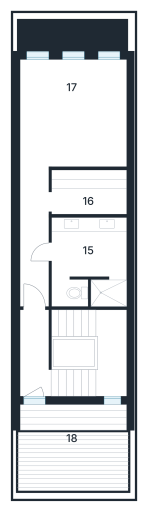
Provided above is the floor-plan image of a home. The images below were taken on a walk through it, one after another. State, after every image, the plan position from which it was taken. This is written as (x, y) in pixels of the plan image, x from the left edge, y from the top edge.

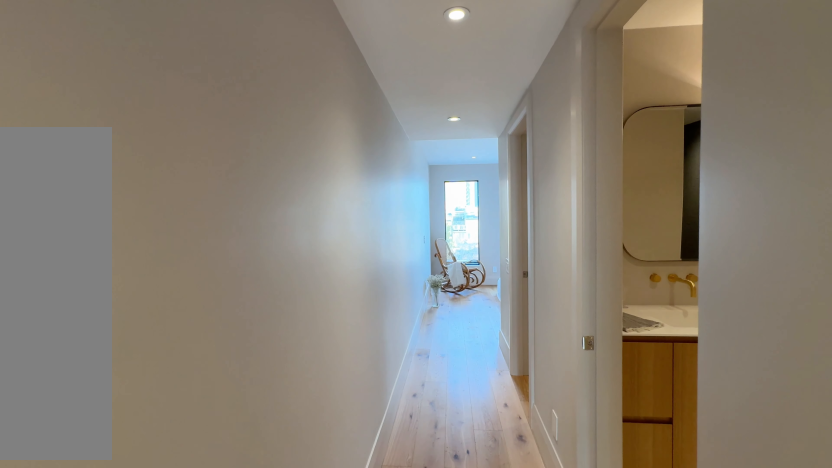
(35, 301)
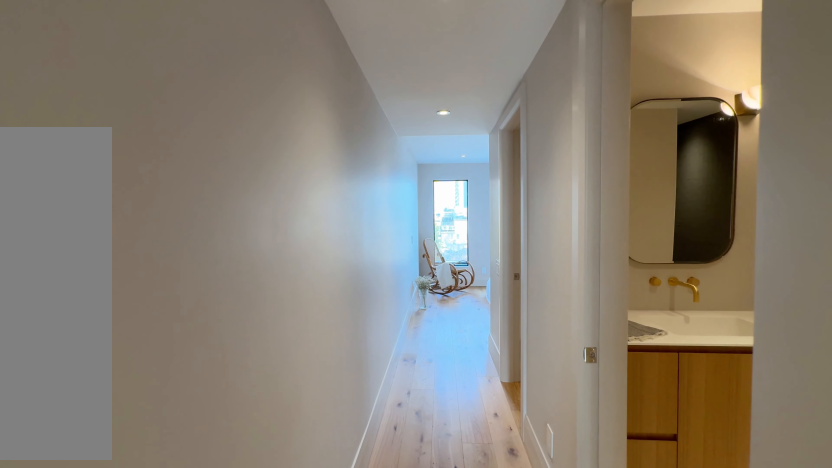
(35, 295)
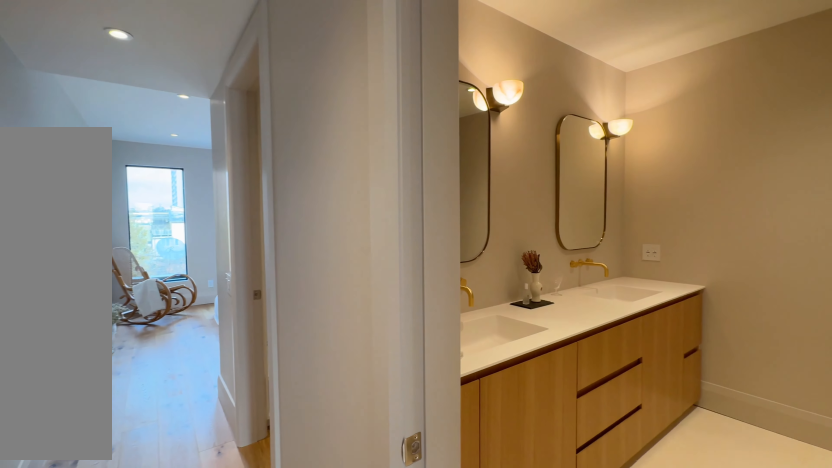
(35, 259)
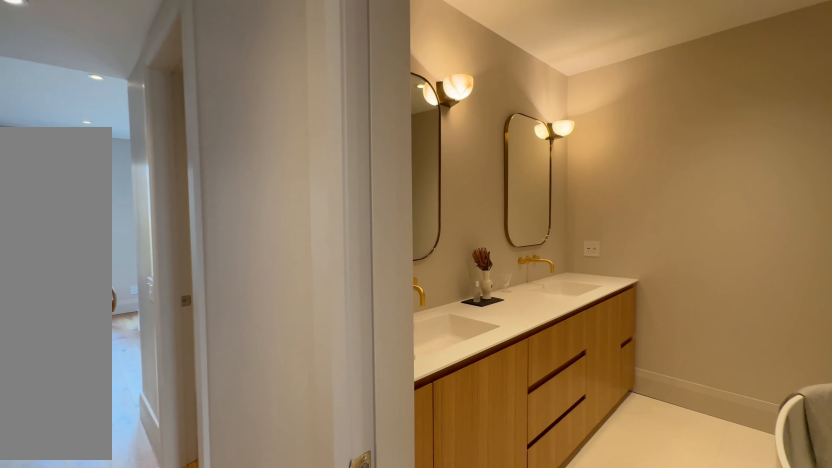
(35, 254)
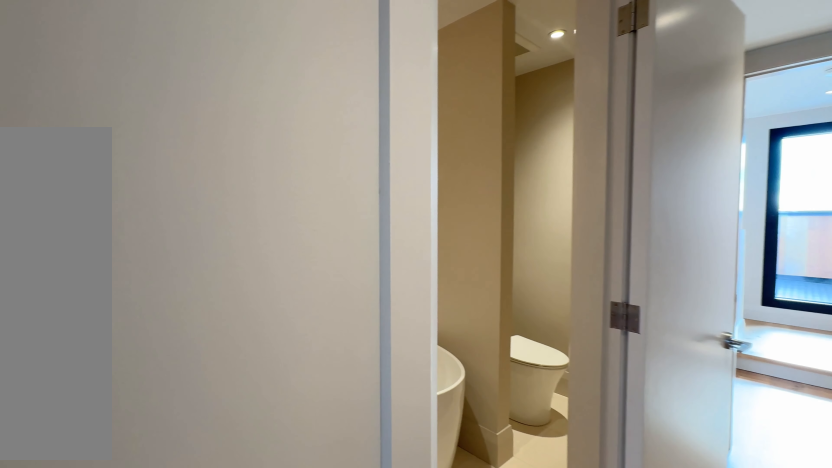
(33, 228)
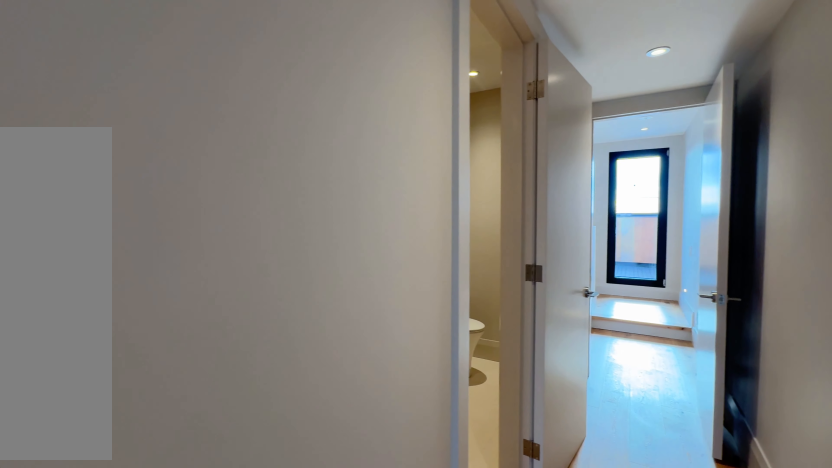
(33, 216)
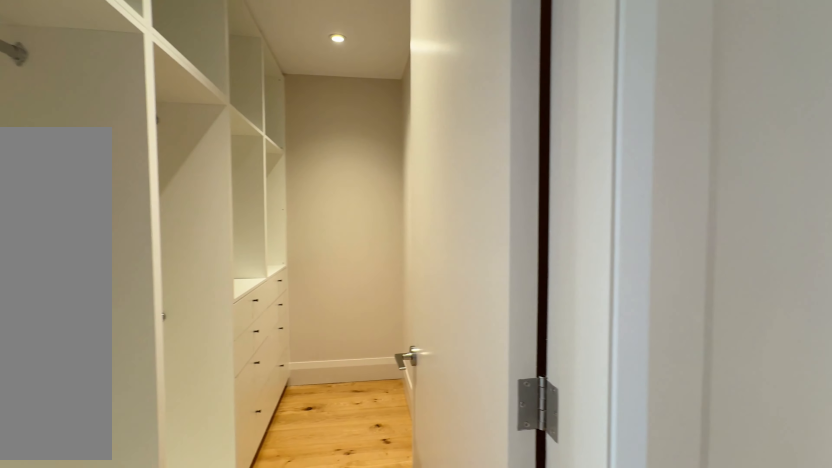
(32, 204)
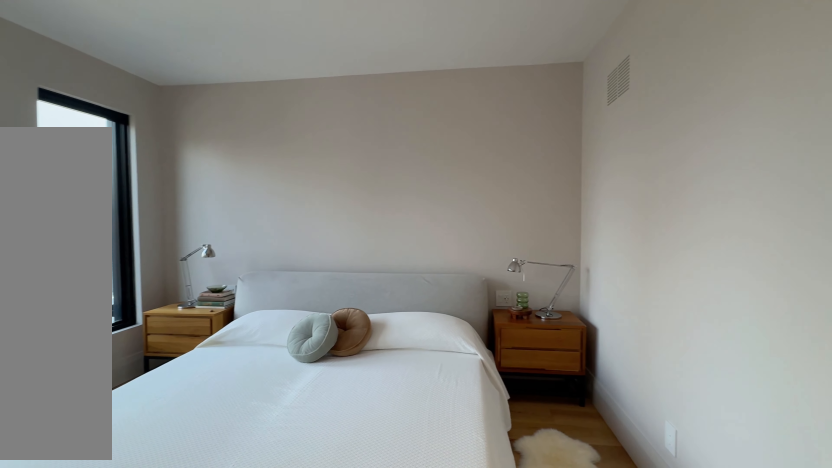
(36, 141)
